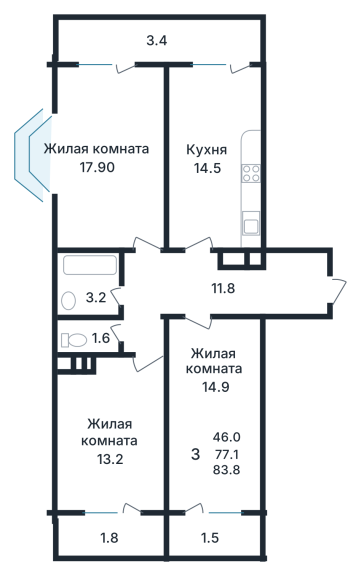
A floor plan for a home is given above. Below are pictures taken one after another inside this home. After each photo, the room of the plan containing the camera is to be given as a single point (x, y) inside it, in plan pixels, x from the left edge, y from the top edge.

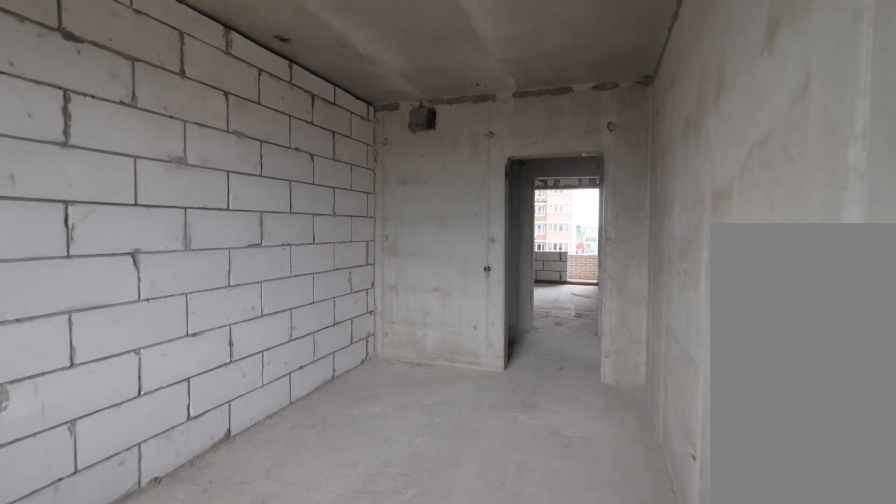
(215, 158)
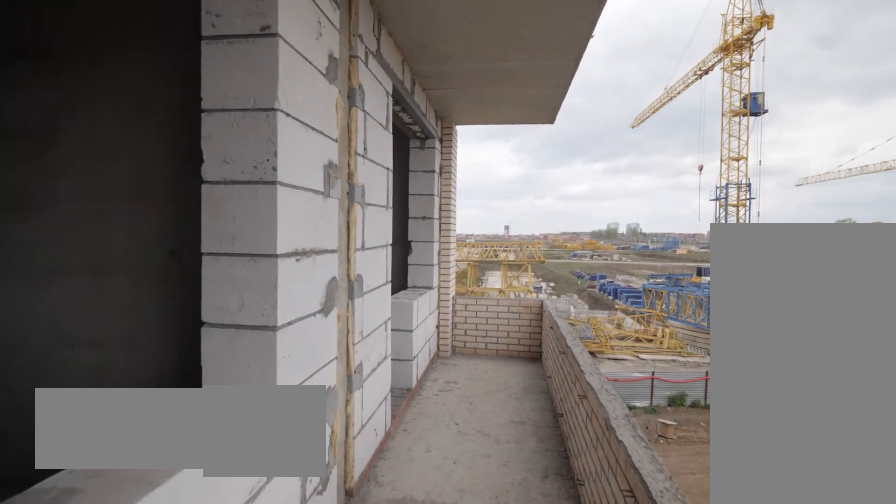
(158, 40)
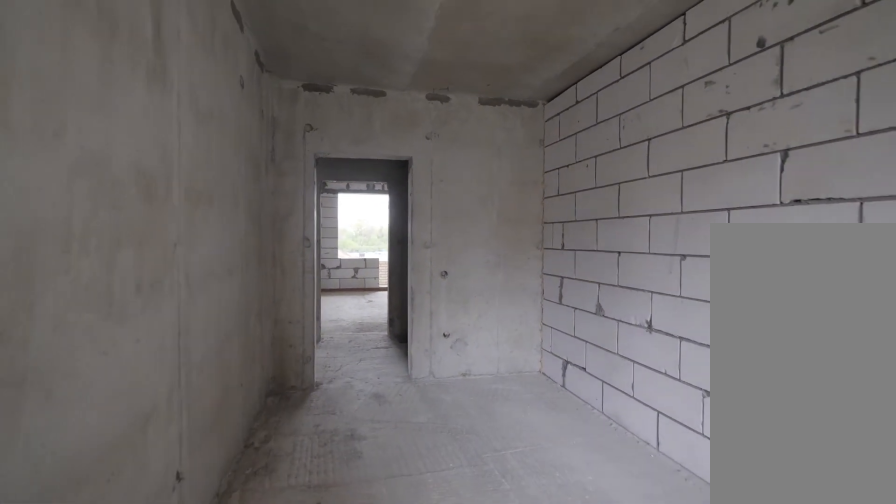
(214, 414)
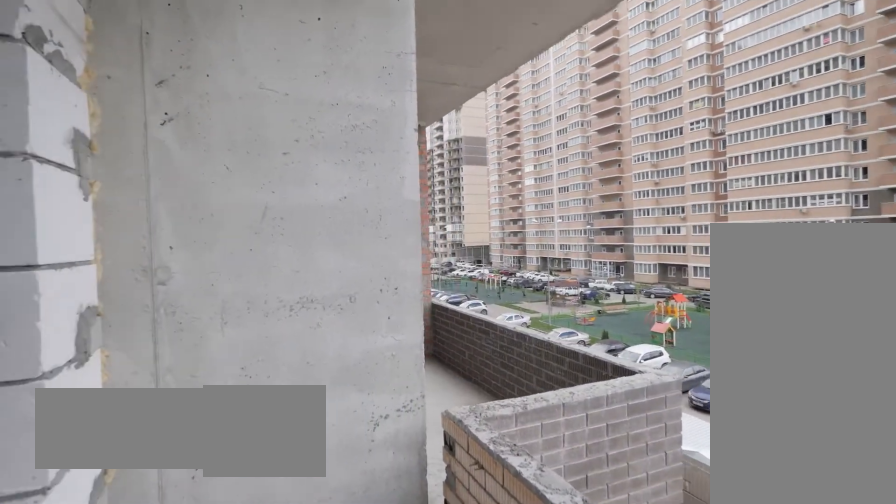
(211, 537)
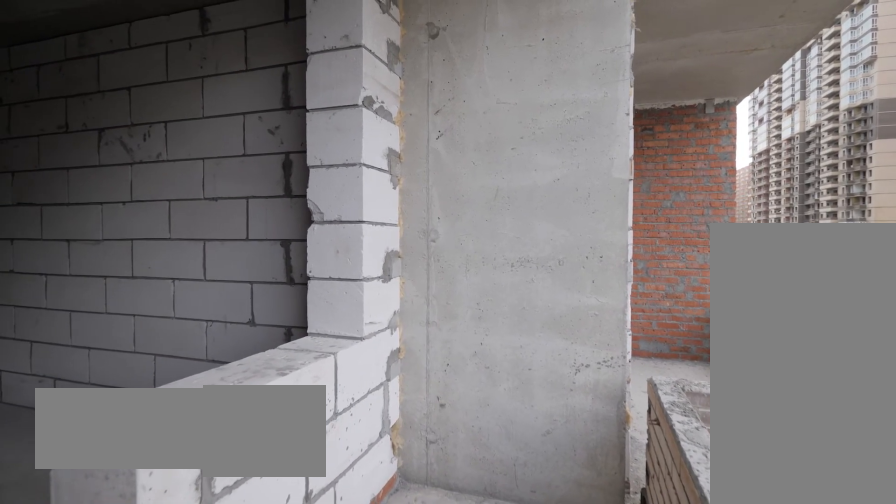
(211, 537)
